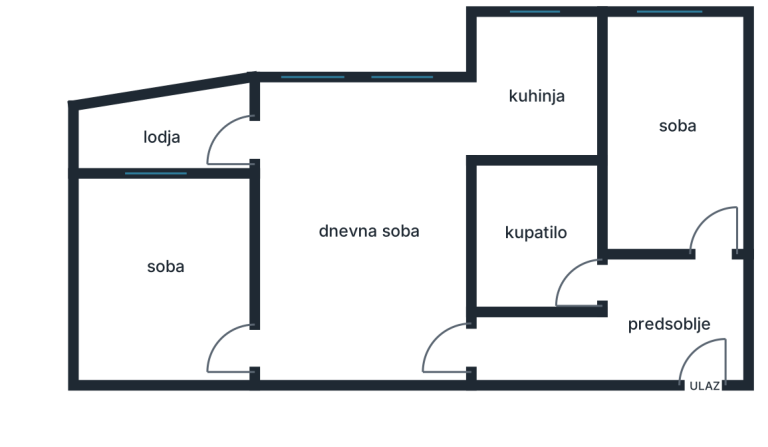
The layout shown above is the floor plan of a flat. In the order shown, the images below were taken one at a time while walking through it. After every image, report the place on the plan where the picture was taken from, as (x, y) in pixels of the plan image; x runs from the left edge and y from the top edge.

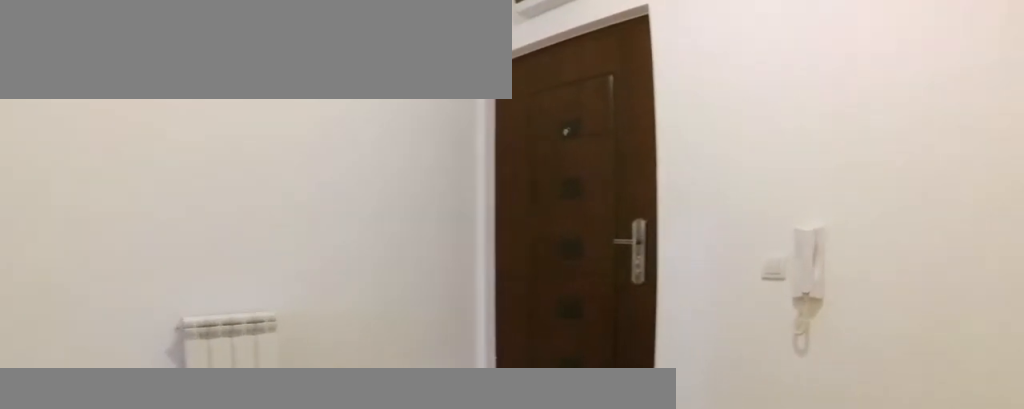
(620, 281)
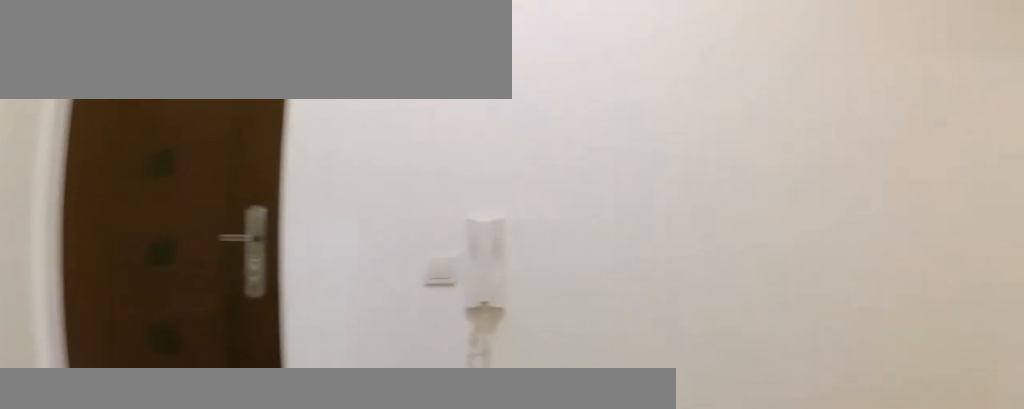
(646, 295)
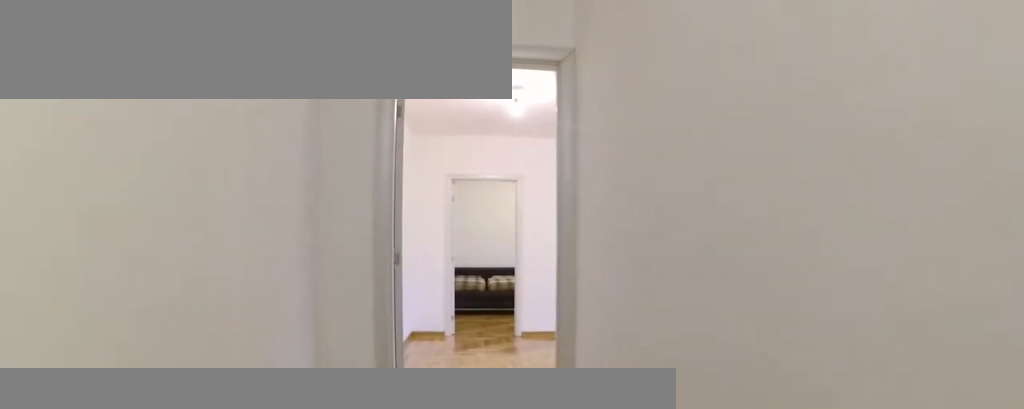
(619, 335)
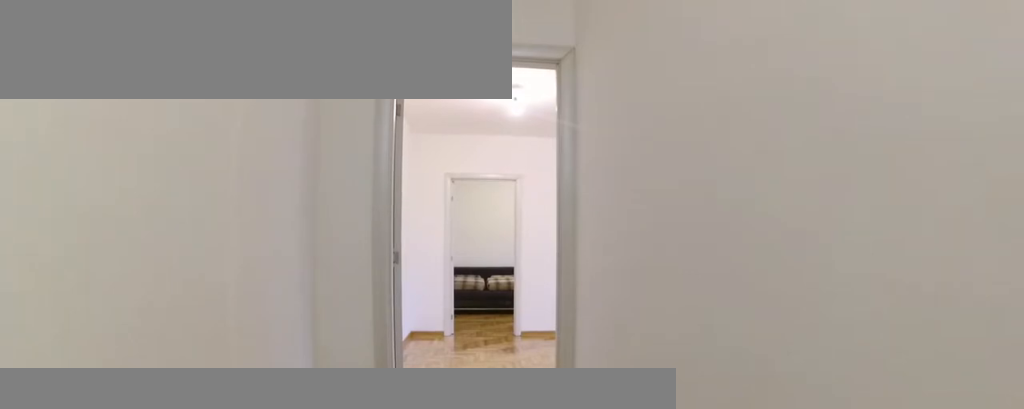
(619, 336)
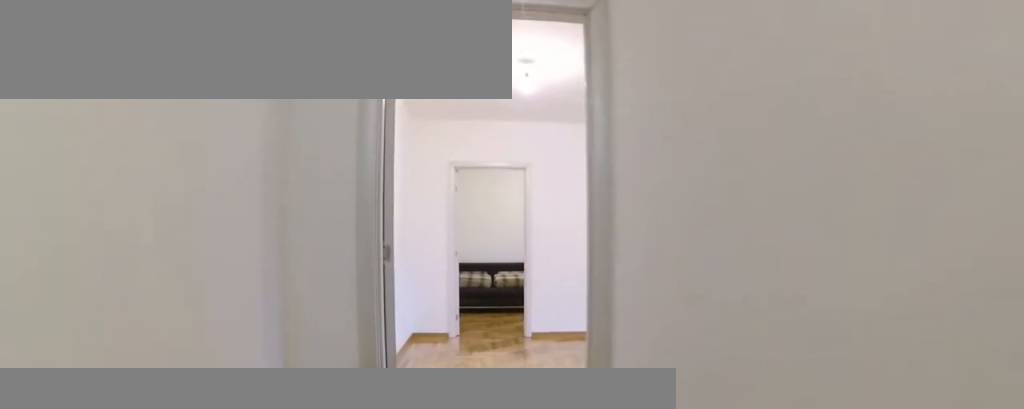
(585, 338)
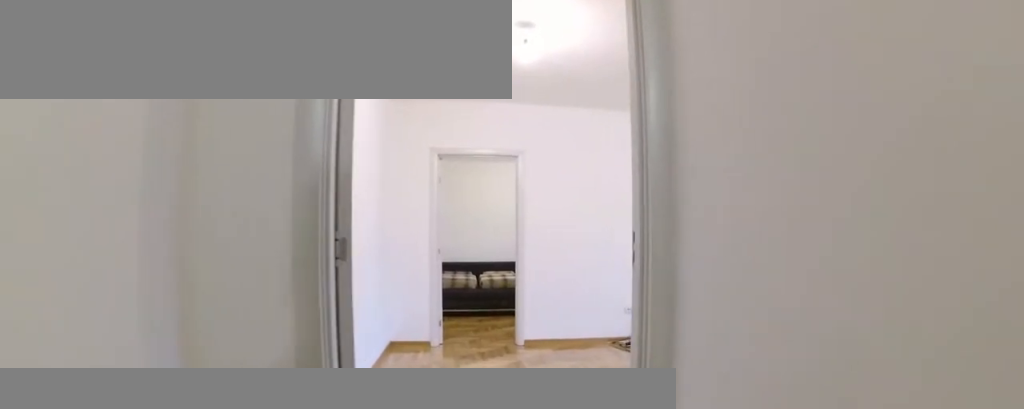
(554, 340)
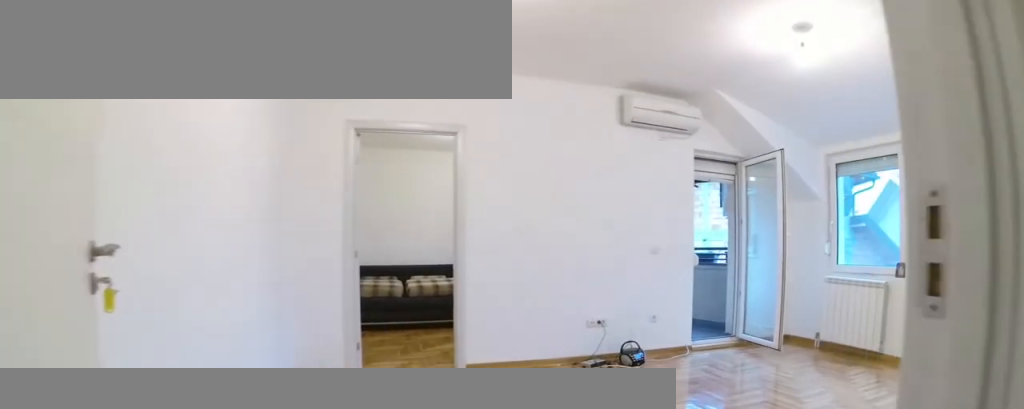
(503, 341)
